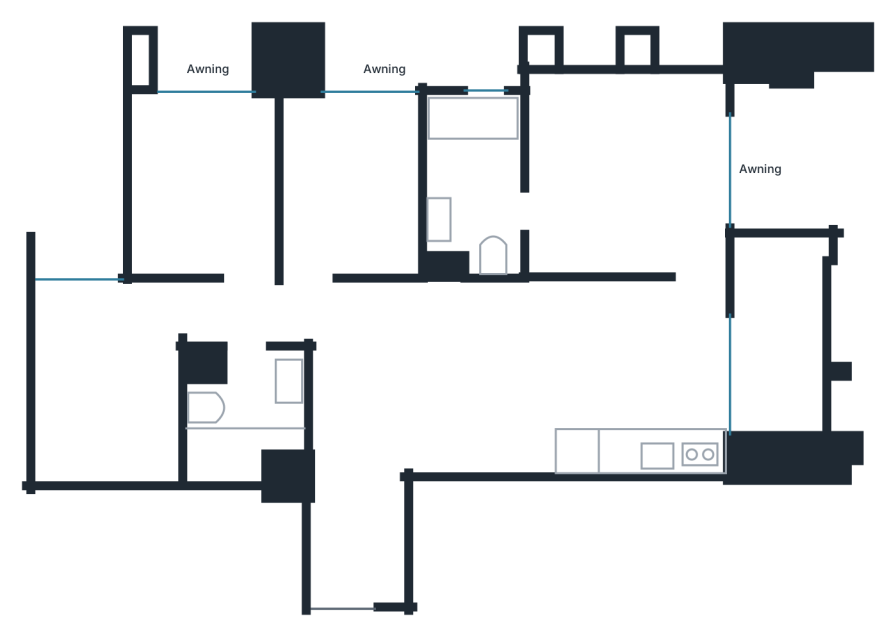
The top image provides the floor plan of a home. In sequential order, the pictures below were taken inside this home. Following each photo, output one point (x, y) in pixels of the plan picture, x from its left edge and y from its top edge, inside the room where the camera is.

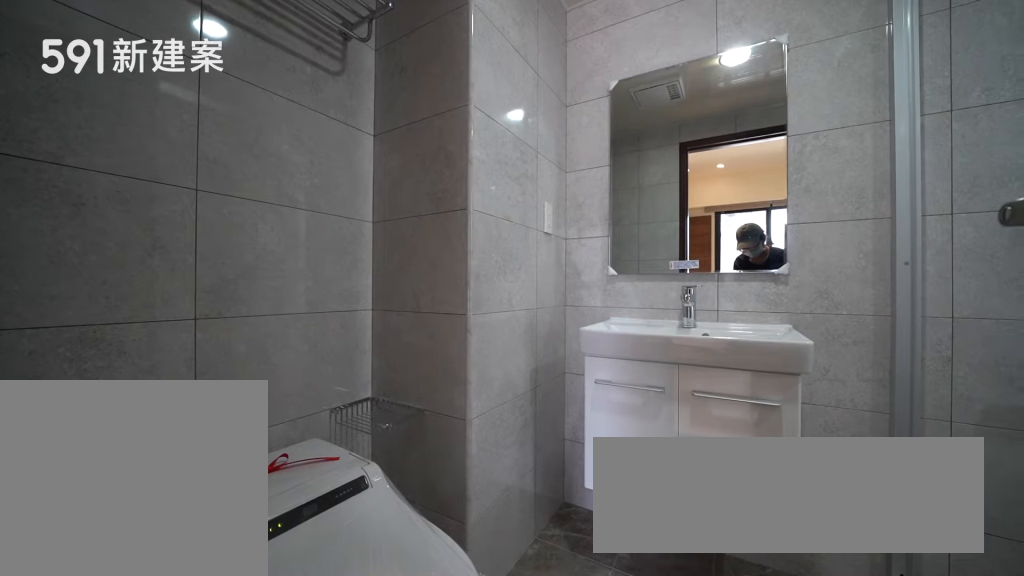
(473, 184)
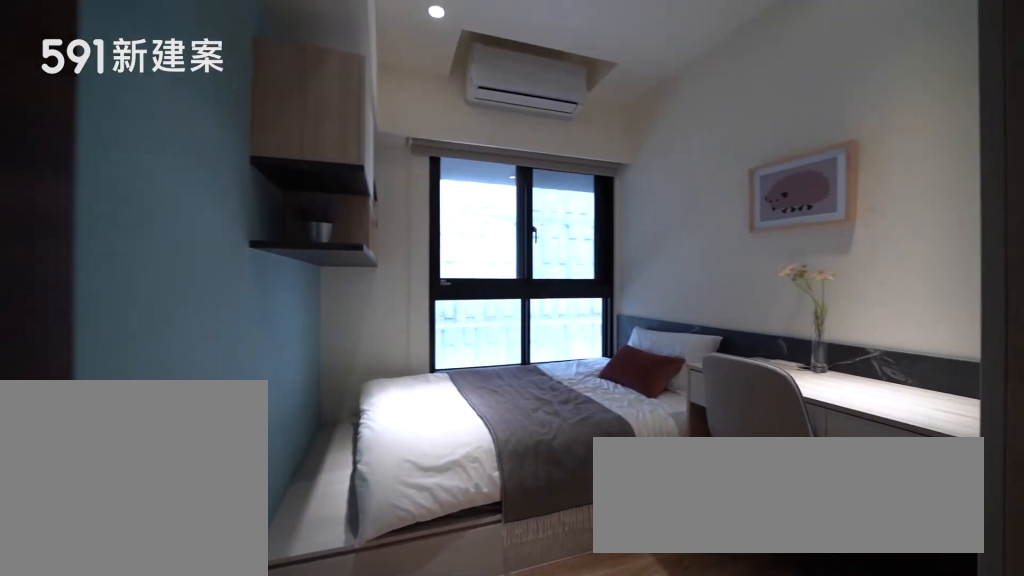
(354, 185)
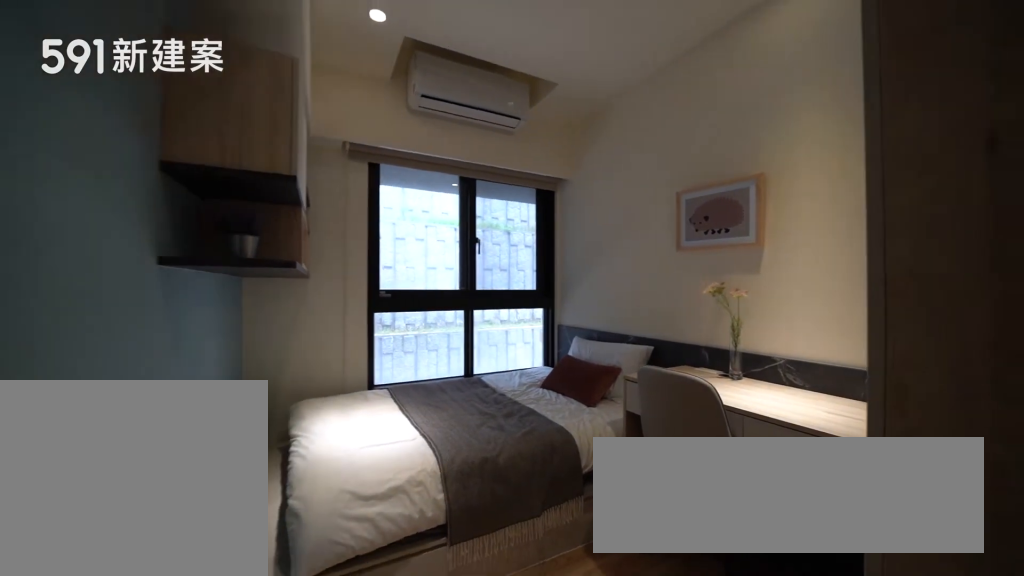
(354, 185)
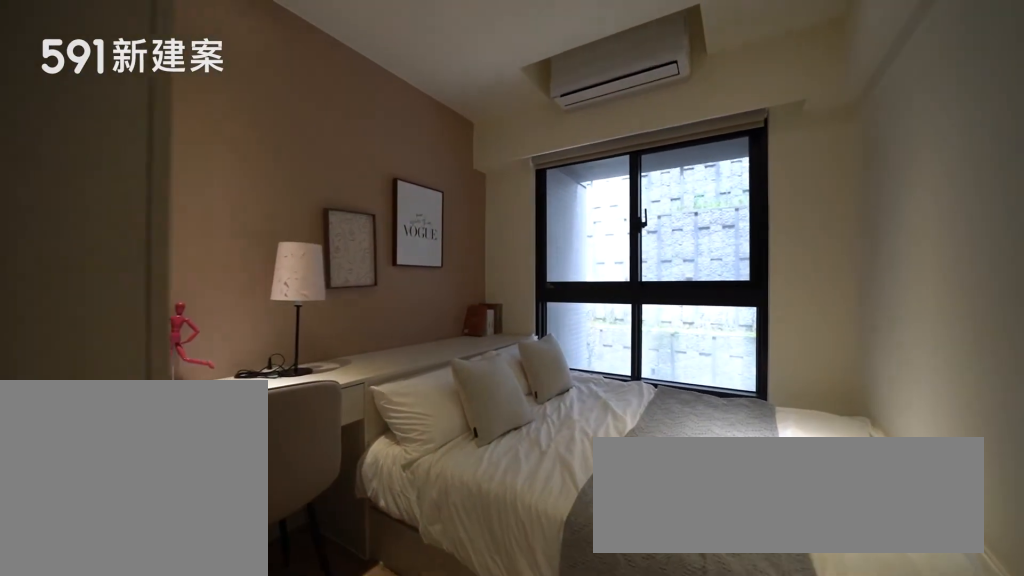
(200, 184)
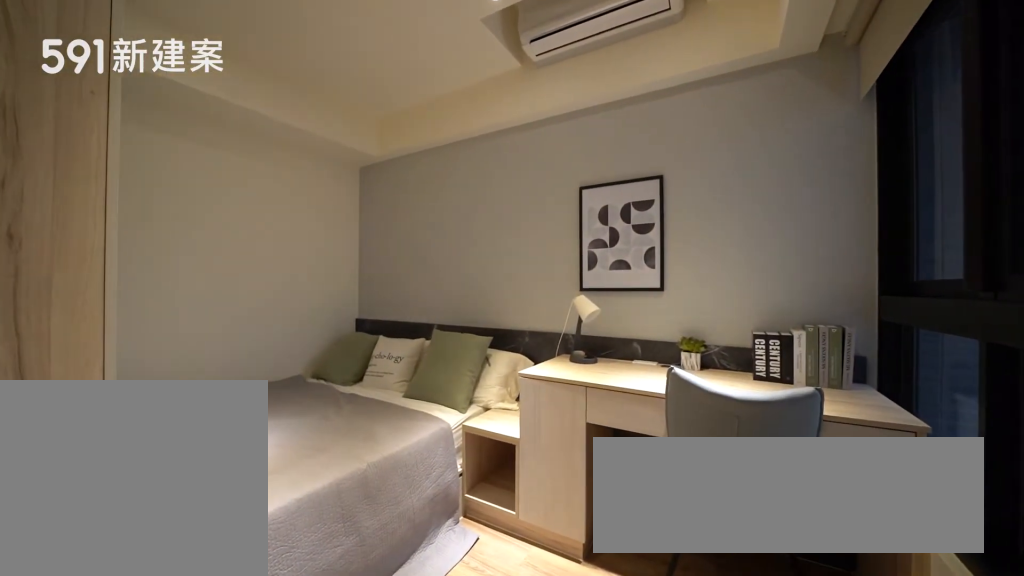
(103, 384)
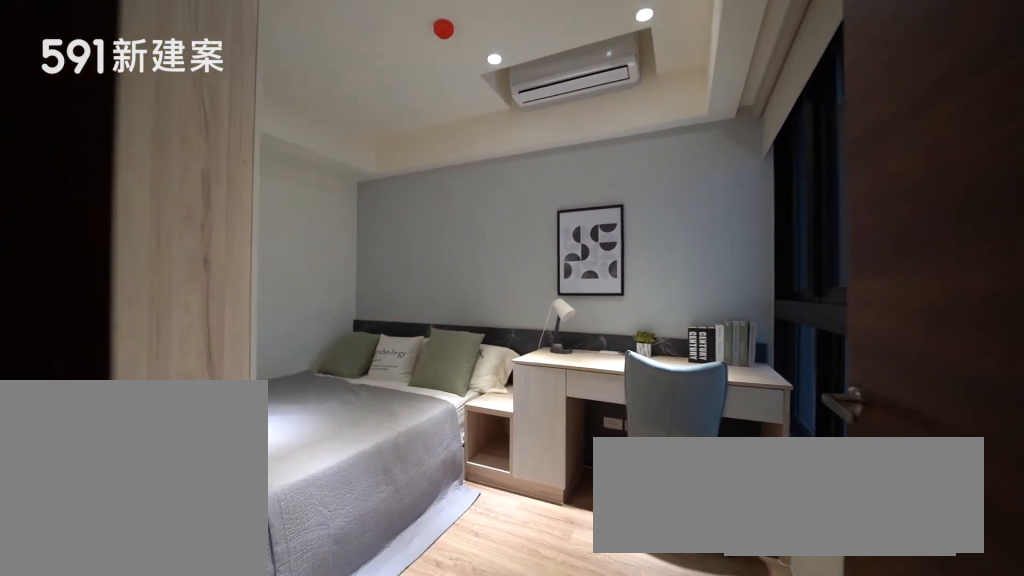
(103, 384)
